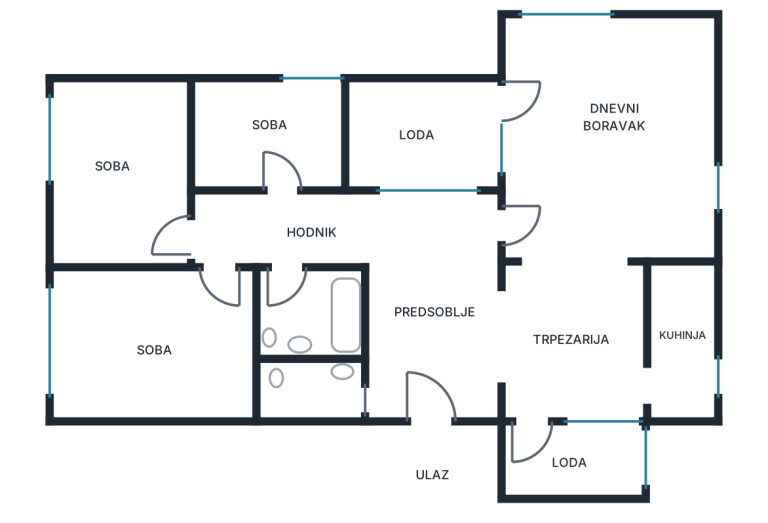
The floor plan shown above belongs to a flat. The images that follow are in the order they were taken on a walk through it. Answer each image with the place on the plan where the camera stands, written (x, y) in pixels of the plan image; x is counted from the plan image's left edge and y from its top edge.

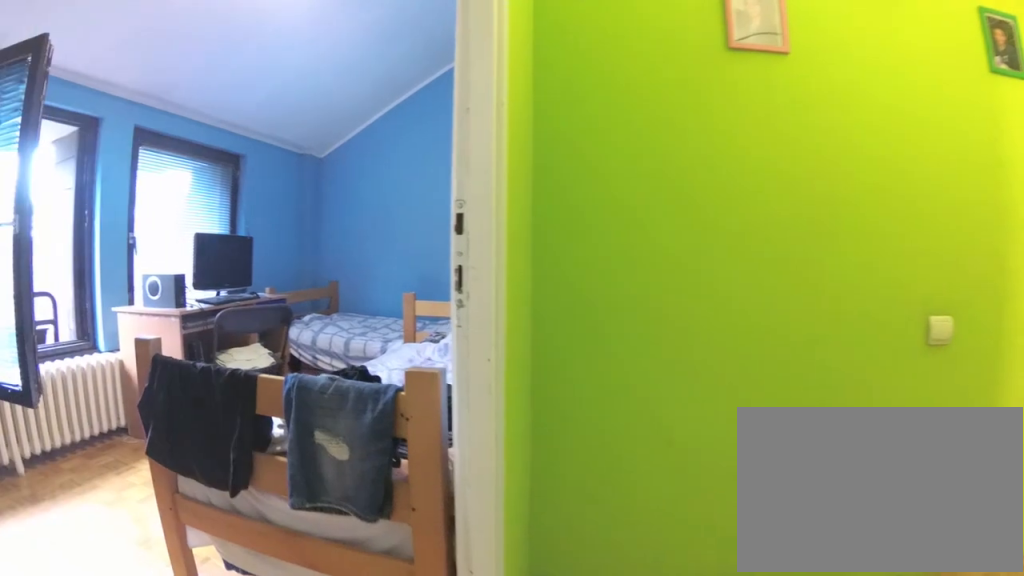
(224, 266)
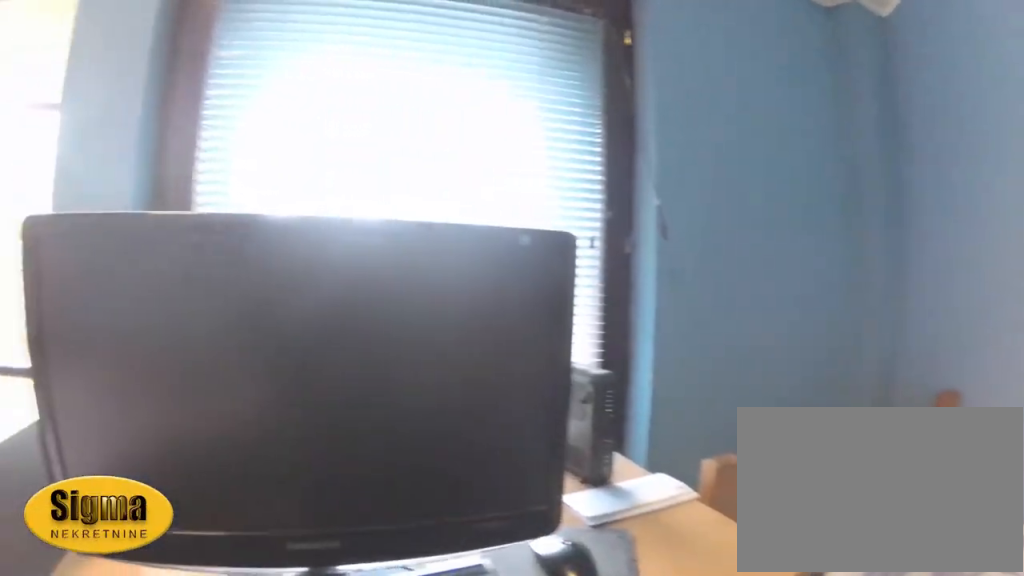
(126, 158)
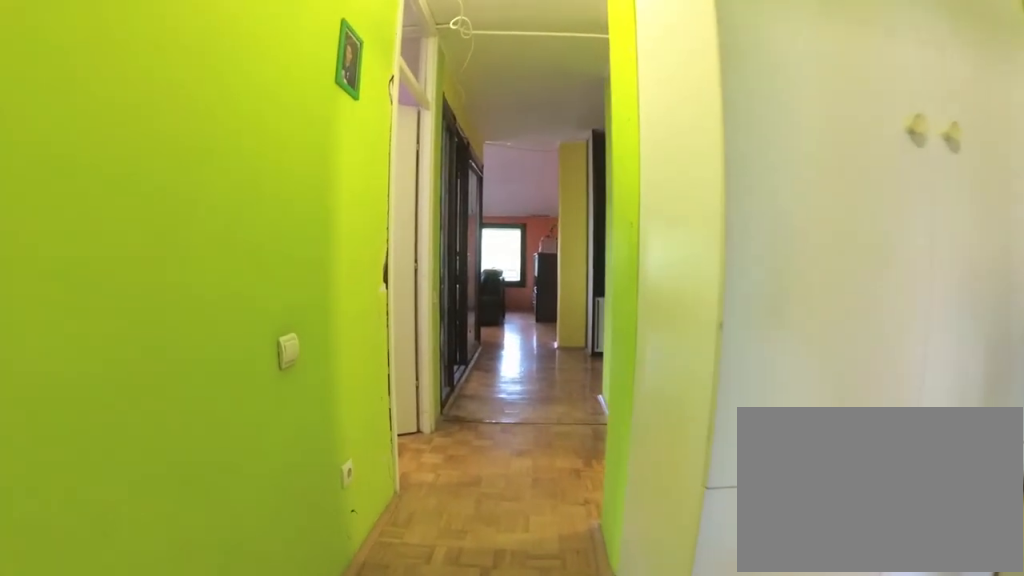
(163, 226)
